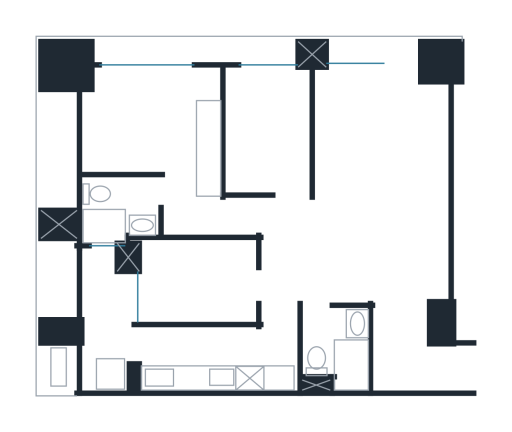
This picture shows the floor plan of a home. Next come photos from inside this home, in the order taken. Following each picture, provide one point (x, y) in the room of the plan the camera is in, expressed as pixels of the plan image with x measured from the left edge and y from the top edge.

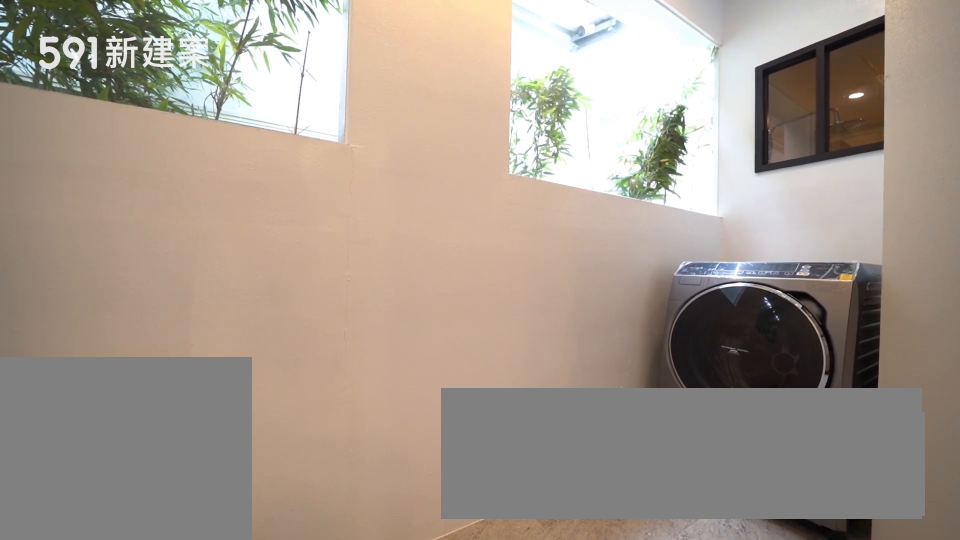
(102, 319)
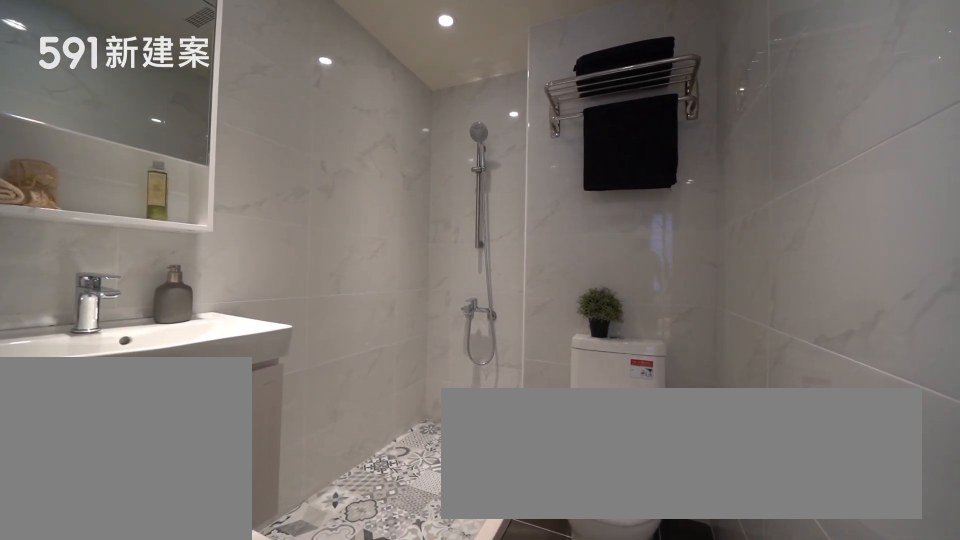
(340, 348)
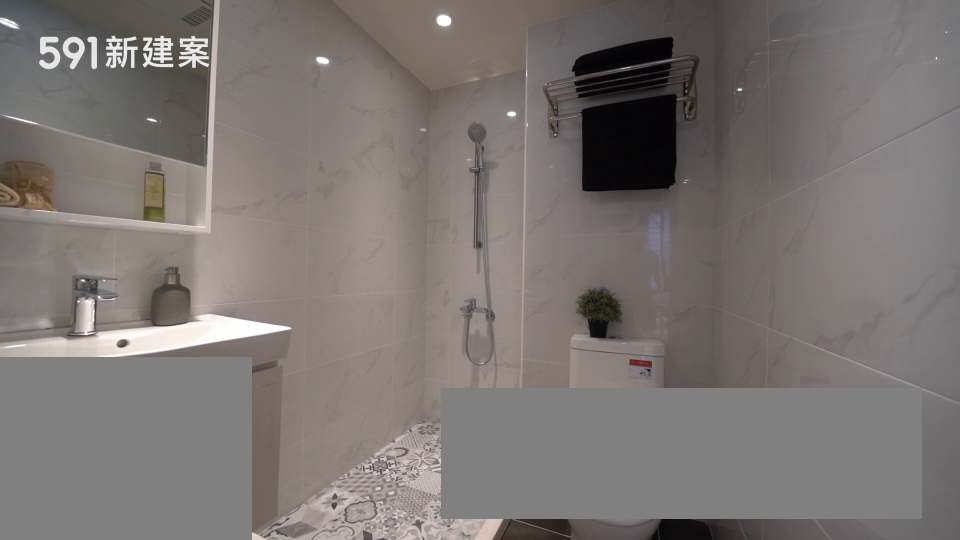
(340, 348)
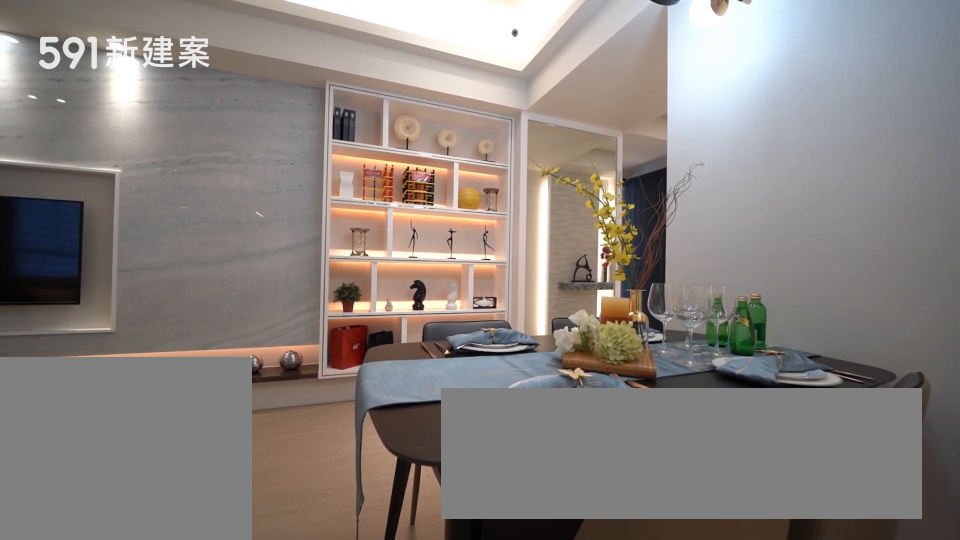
(366, 271)
